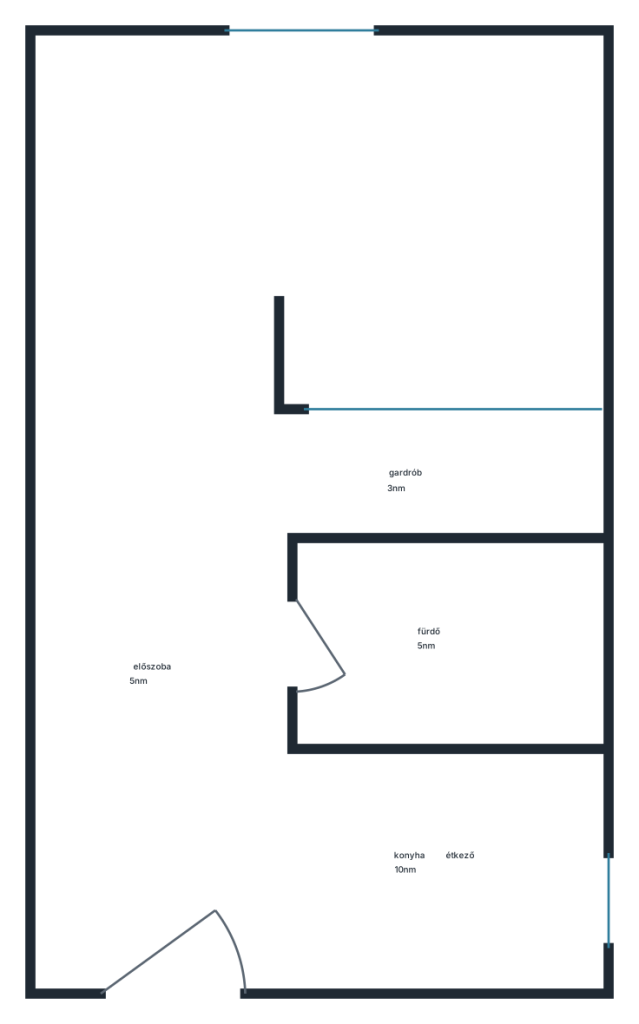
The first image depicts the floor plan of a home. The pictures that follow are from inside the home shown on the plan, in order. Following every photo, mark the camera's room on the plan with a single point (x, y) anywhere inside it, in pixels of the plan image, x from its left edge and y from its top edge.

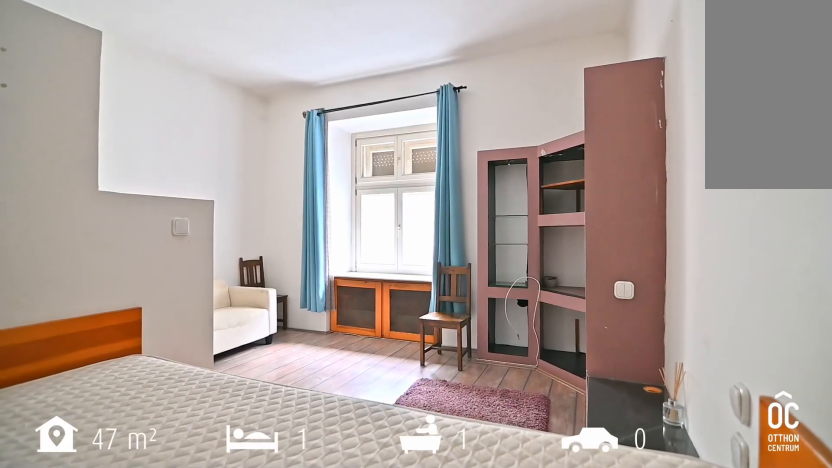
(291, 194)
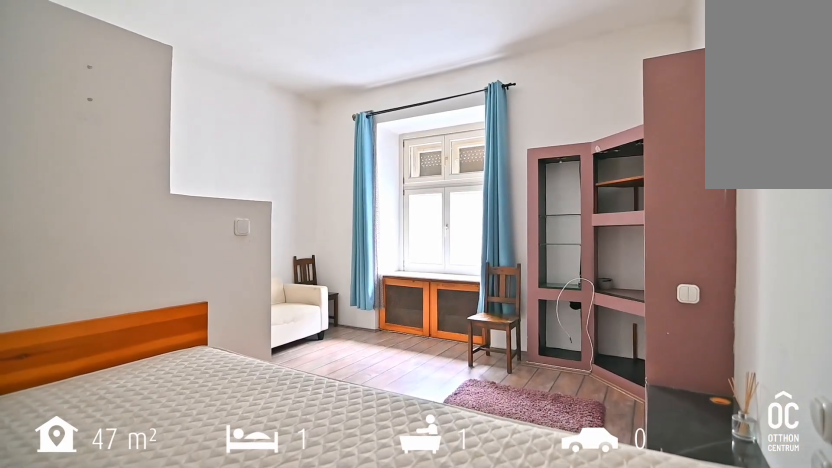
(291, 194)
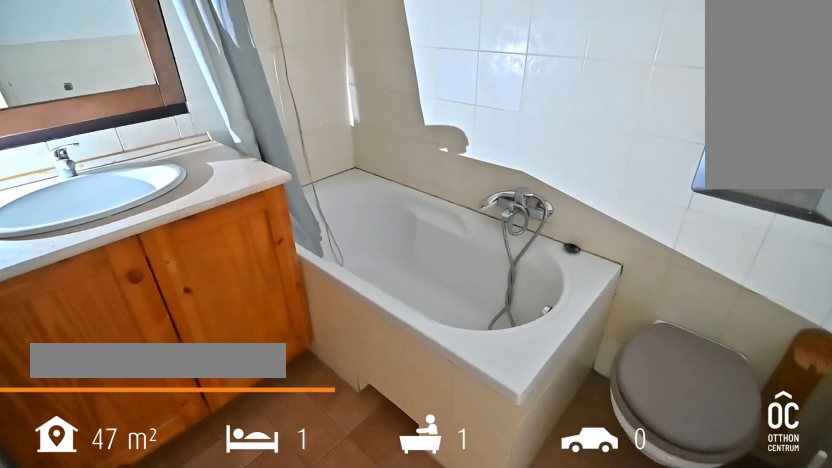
(443, 646)
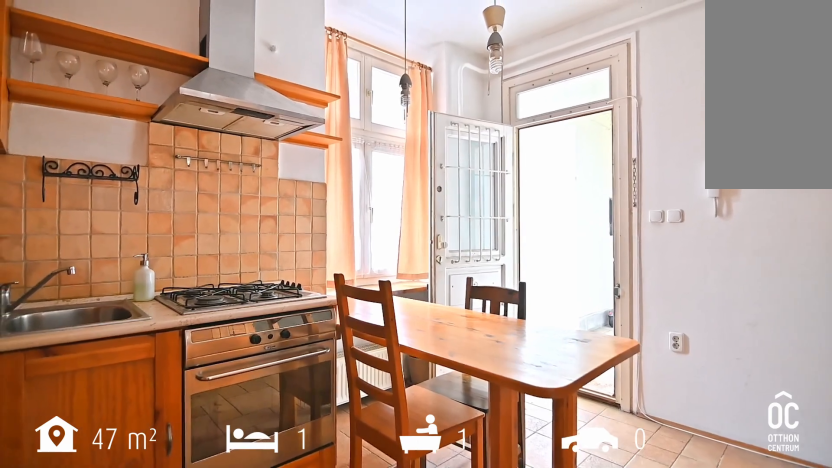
(435, 870)
